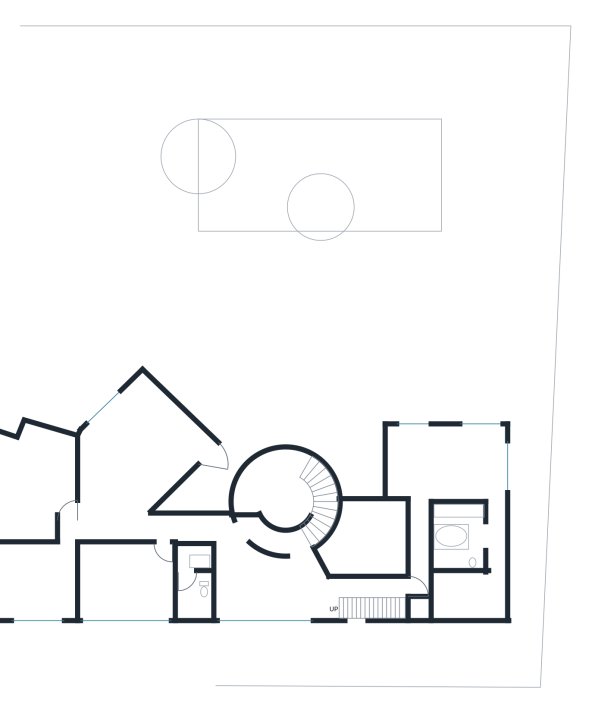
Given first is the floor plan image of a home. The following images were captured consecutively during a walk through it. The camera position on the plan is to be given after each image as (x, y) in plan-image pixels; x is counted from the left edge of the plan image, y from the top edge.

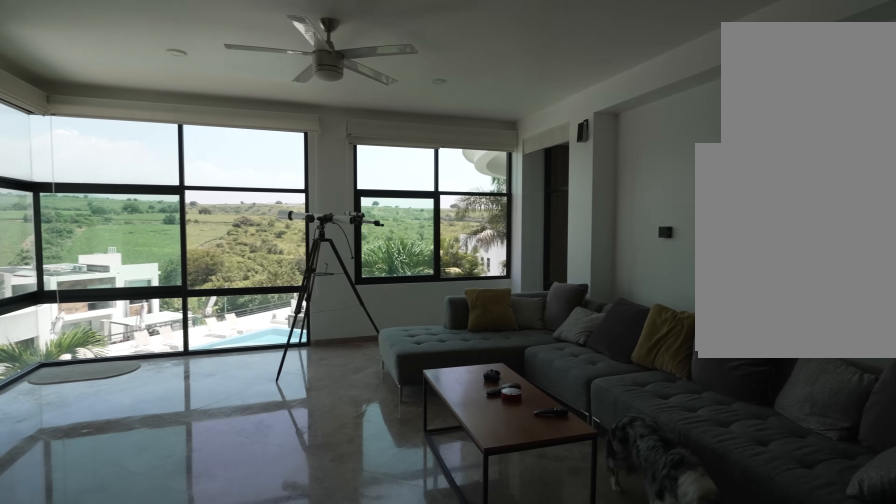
(122, 472)
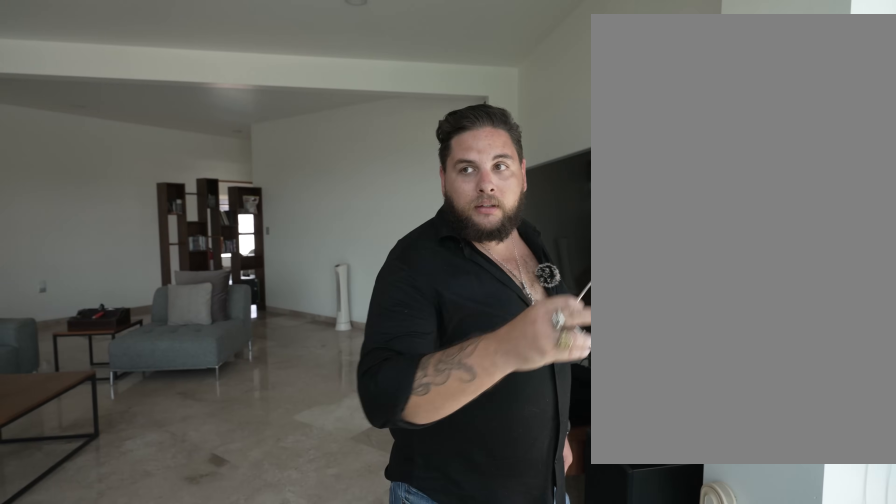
(143, 399)
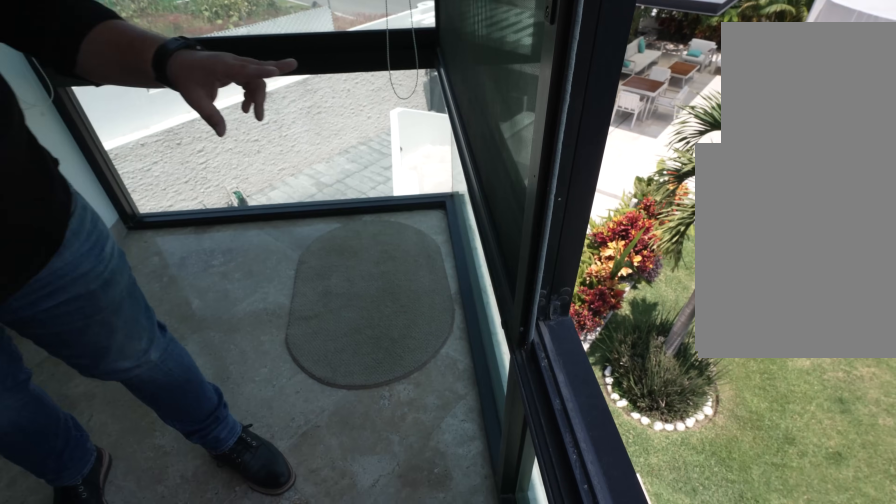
(143, 399)
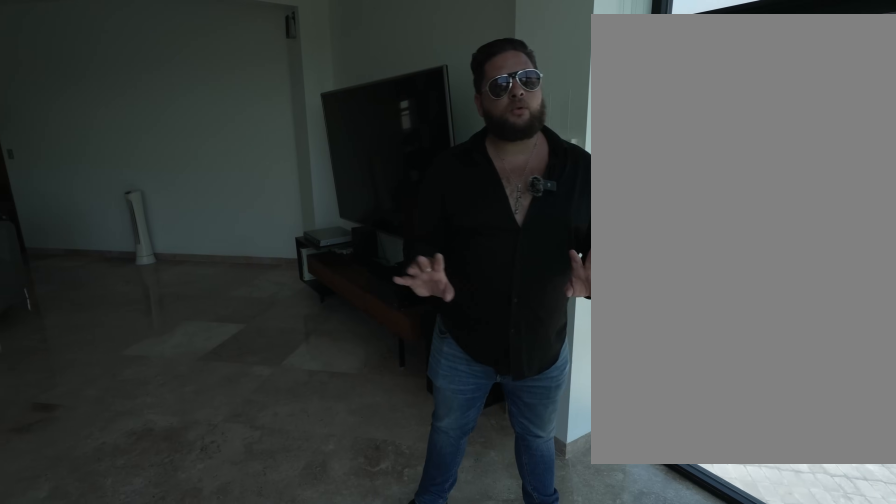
(143, 399)
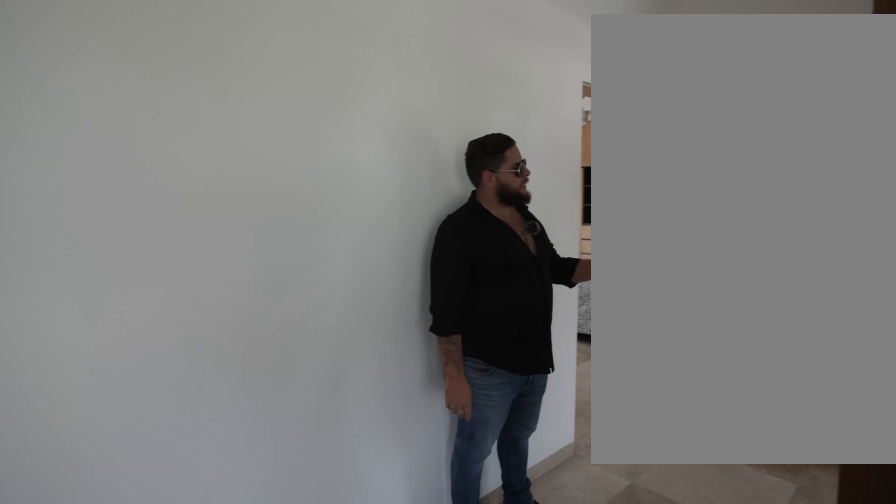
(100, 503)
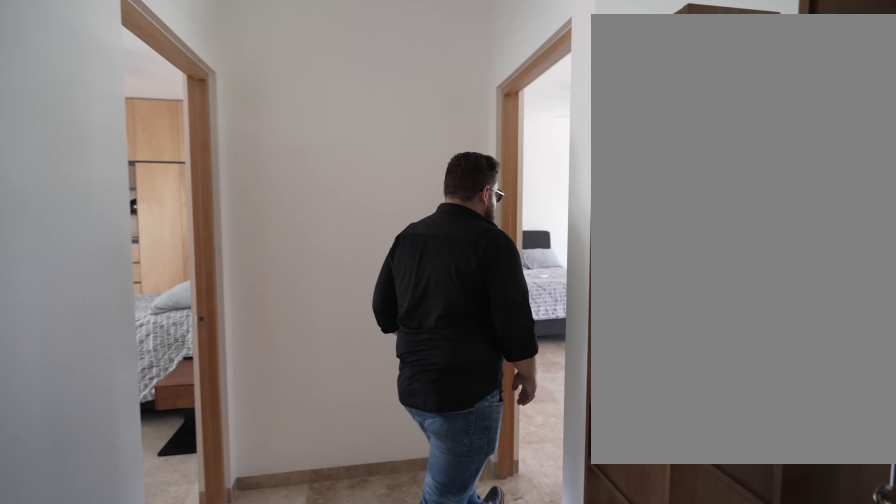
(82, 531)
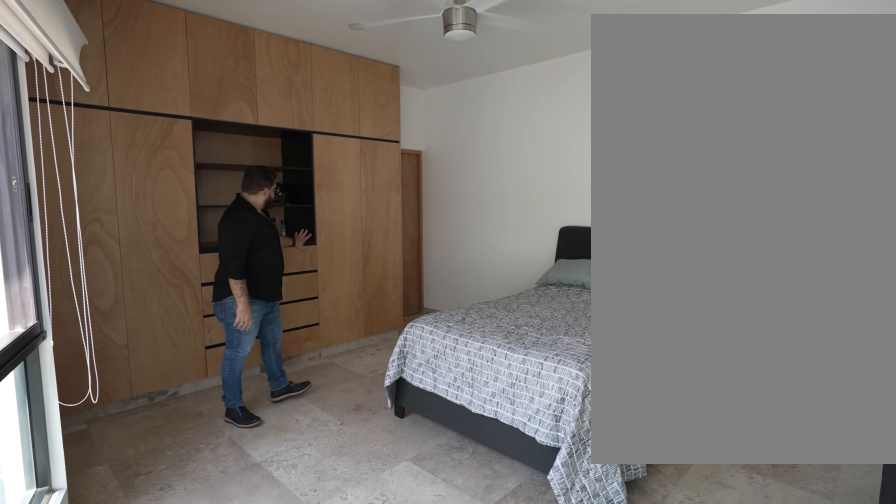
(41, 605)
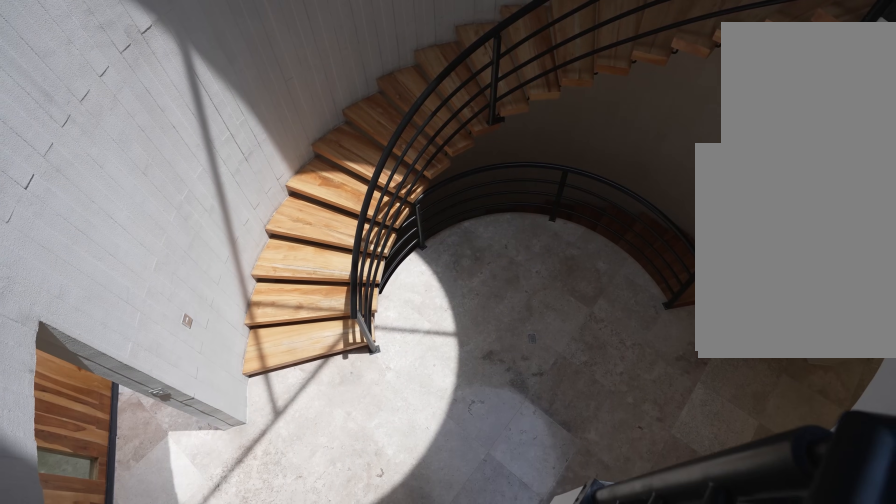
(250, 531)
